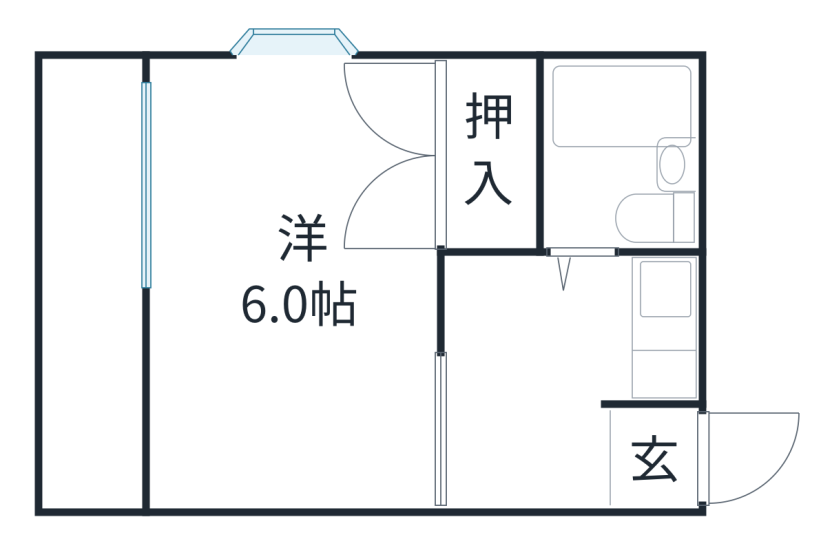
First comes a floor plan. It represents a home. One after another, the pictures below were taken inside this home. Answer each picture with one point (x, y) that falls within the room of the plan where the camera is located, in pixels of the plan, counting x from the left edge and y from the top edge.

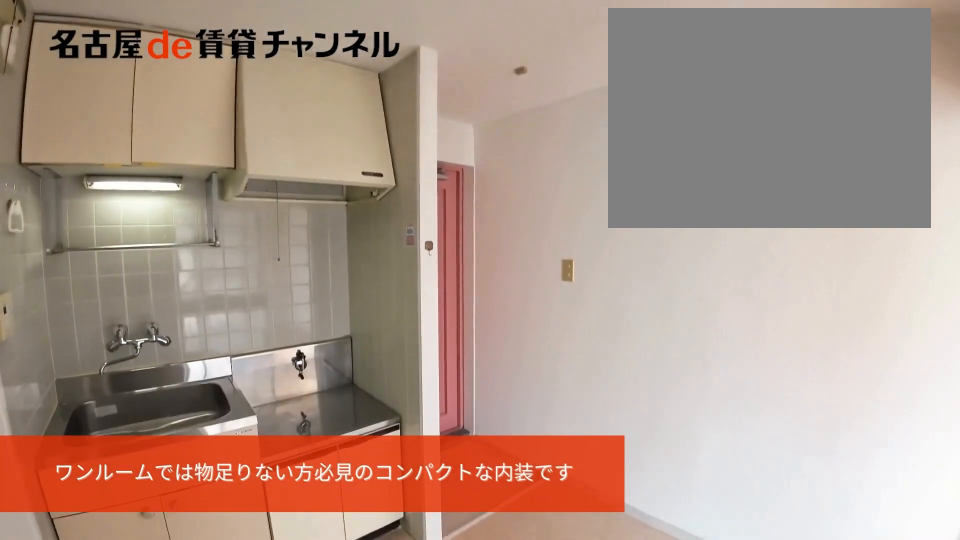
(530, 380)
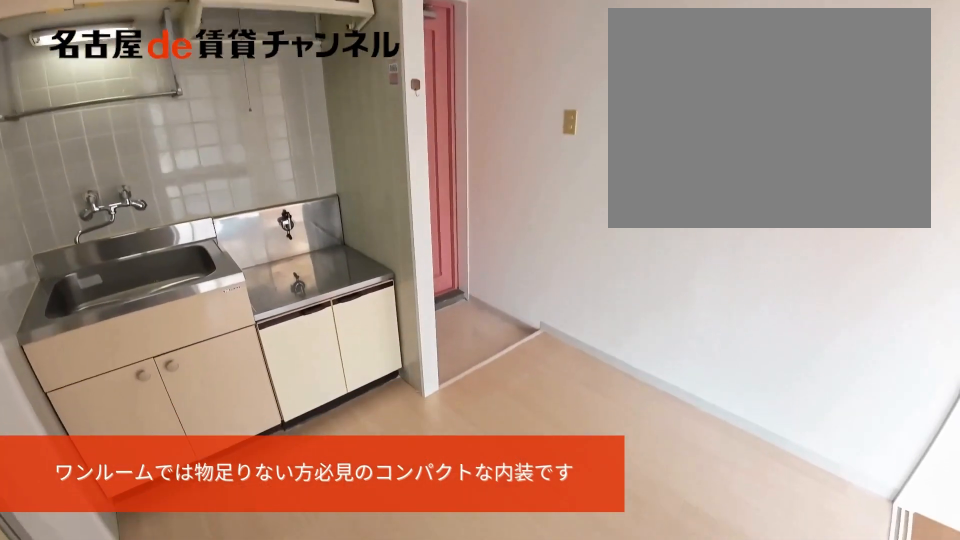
(530, 380)
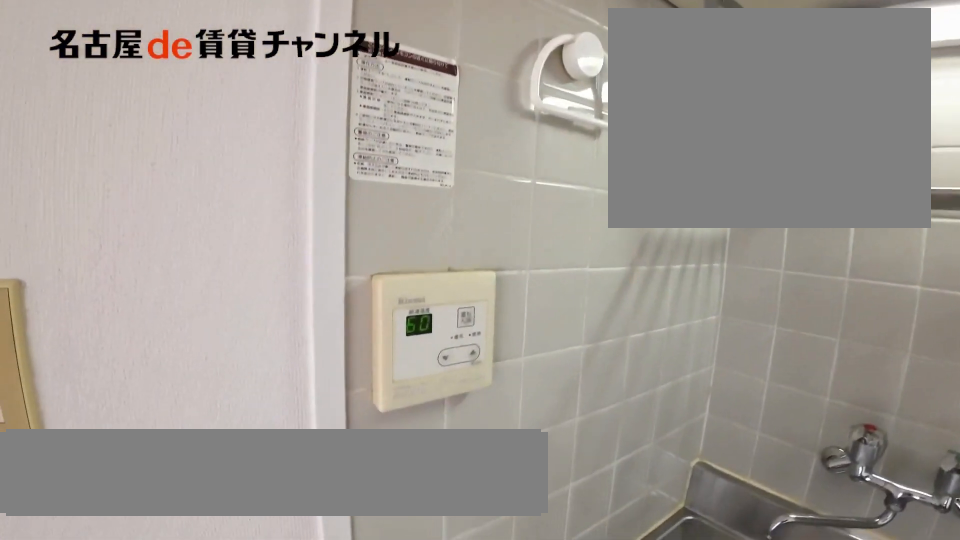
(669, 334)
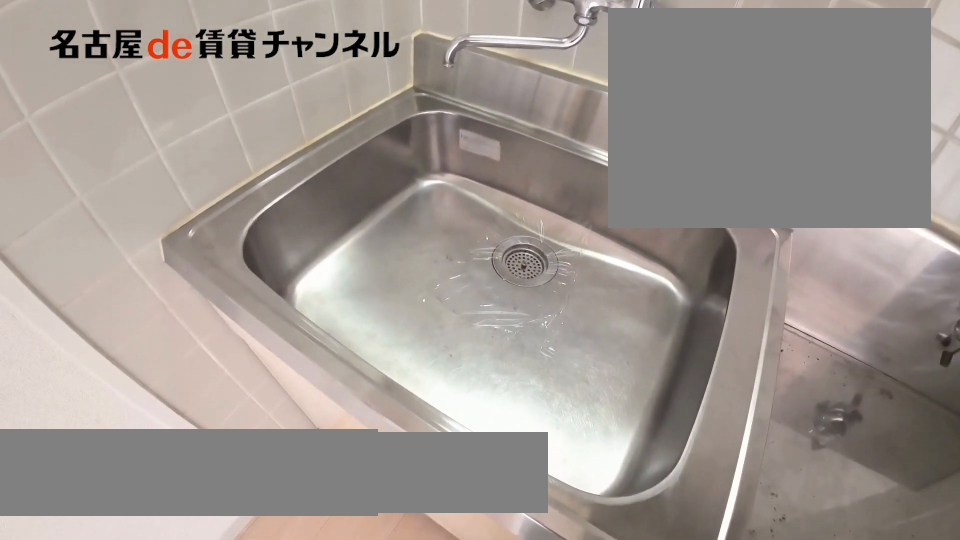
(669, 334)
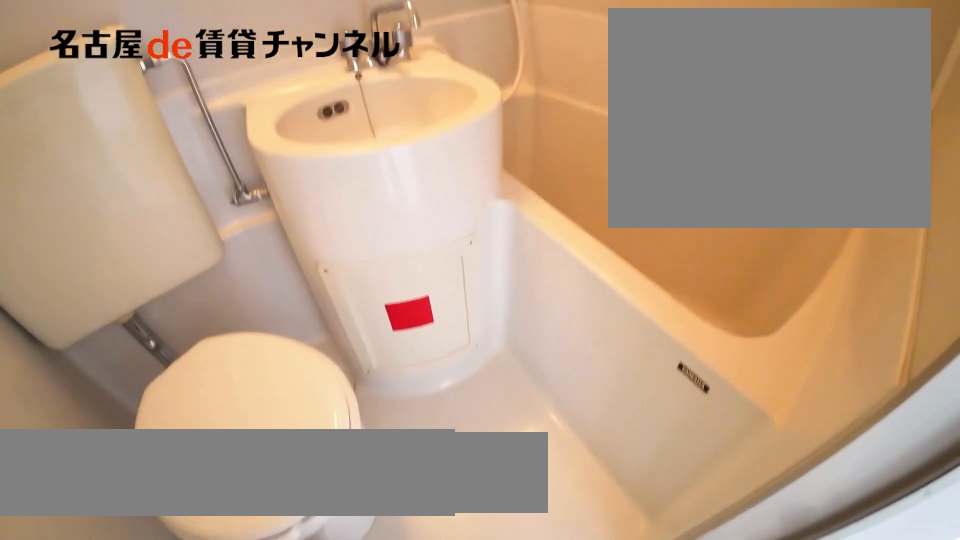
(620, 151)
